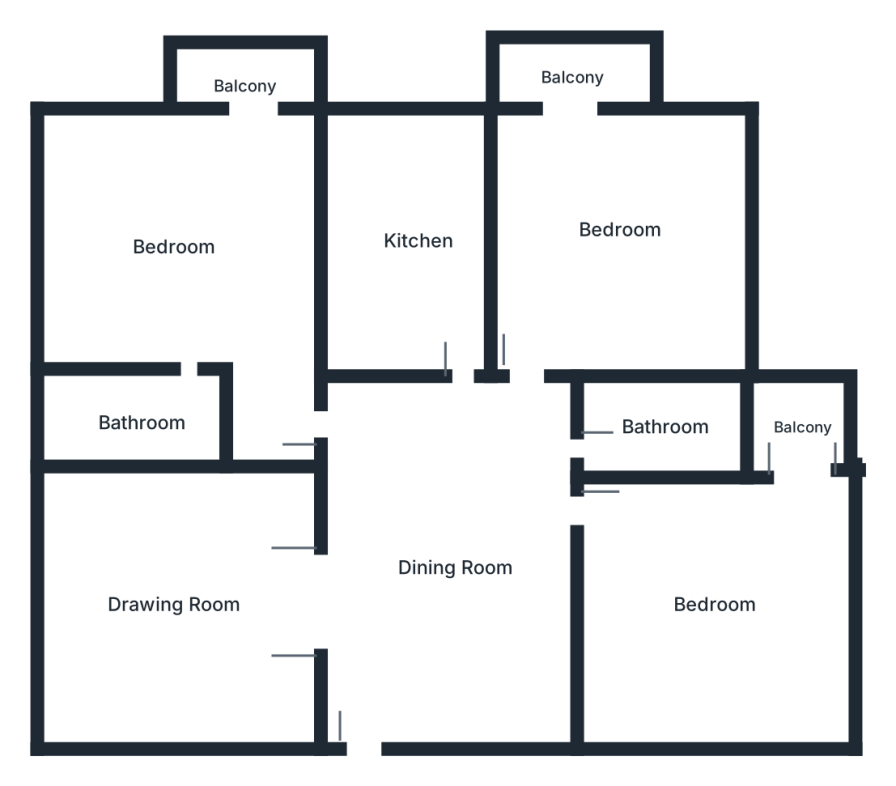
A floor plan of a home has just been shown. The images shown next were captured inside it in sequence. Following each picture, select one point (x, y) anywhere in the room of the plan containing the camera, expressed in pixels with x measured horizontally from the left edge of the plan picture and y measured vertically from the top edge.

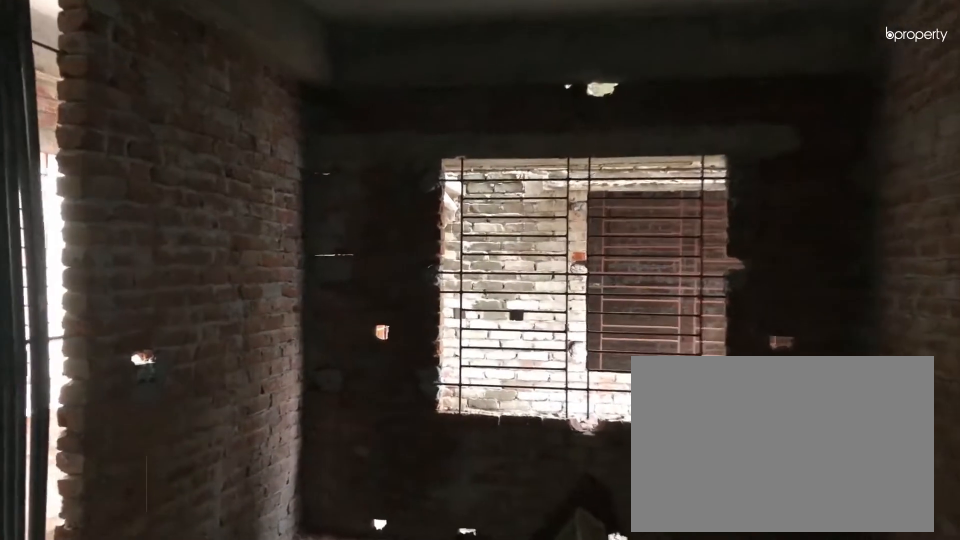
(172, 604)
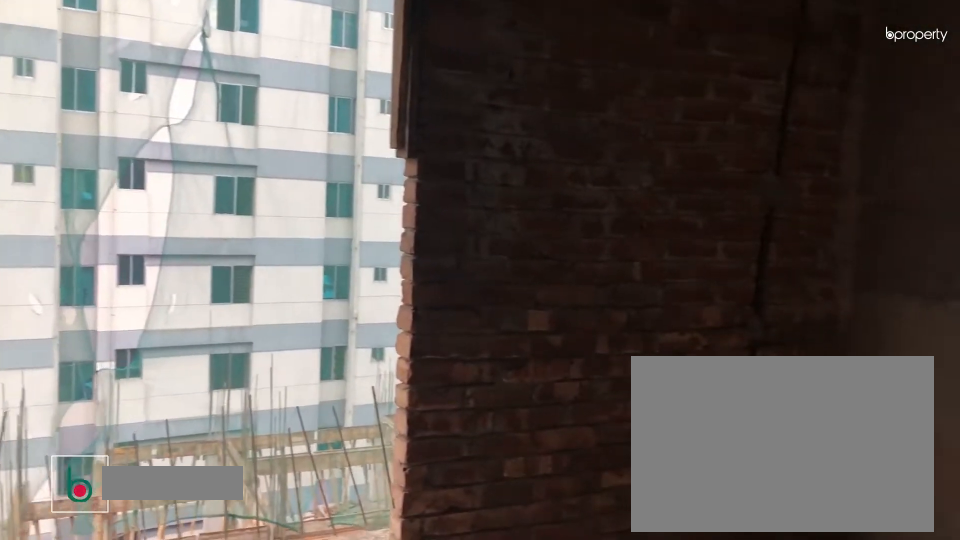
(620, 229)
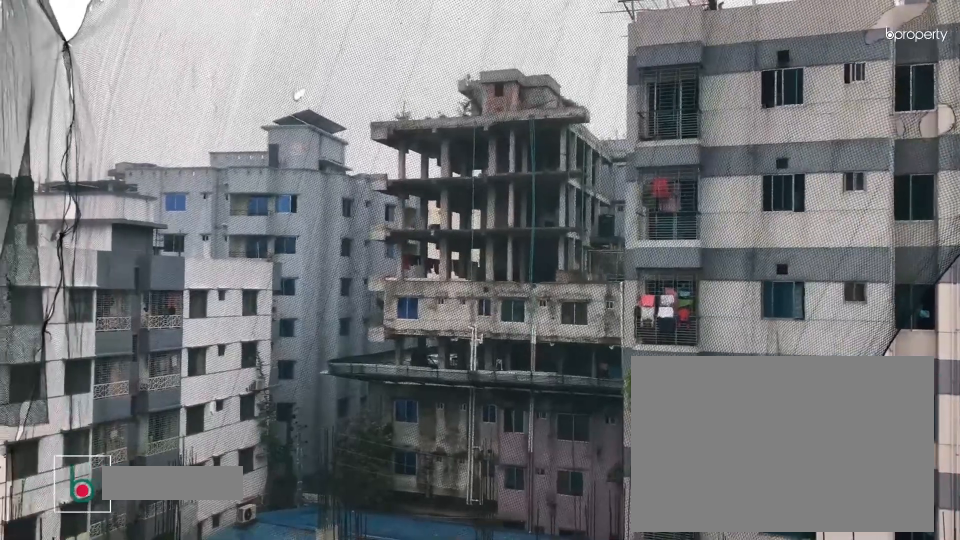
(570, 72)
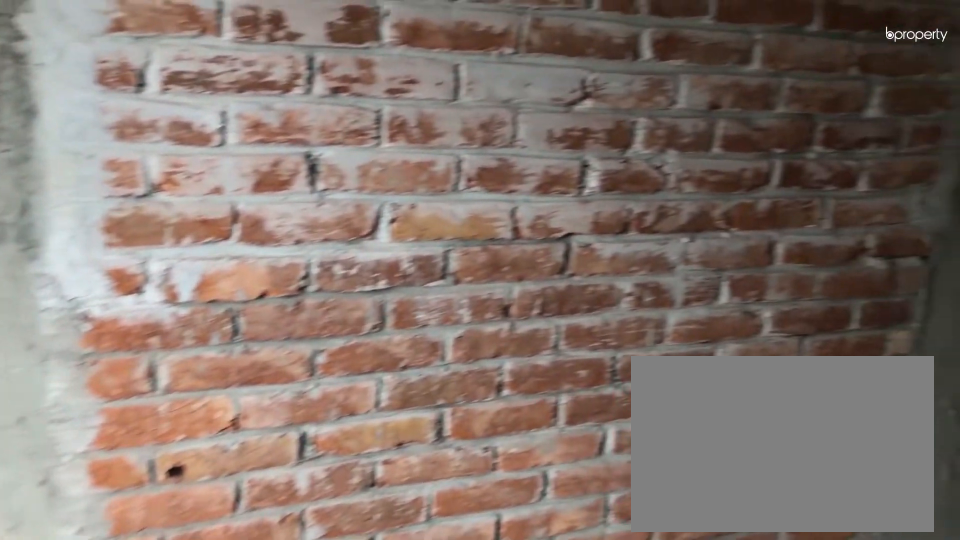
(177, 249)
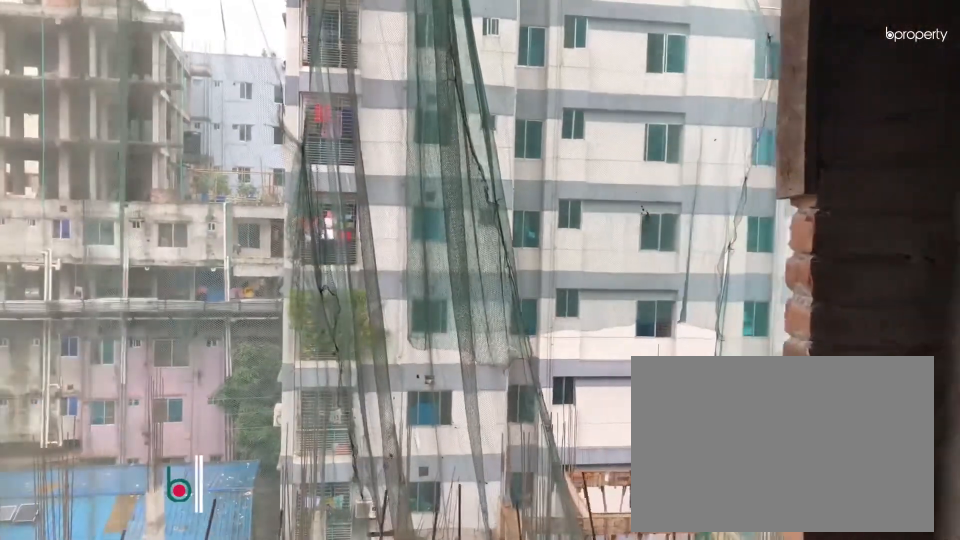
(244, 71)
